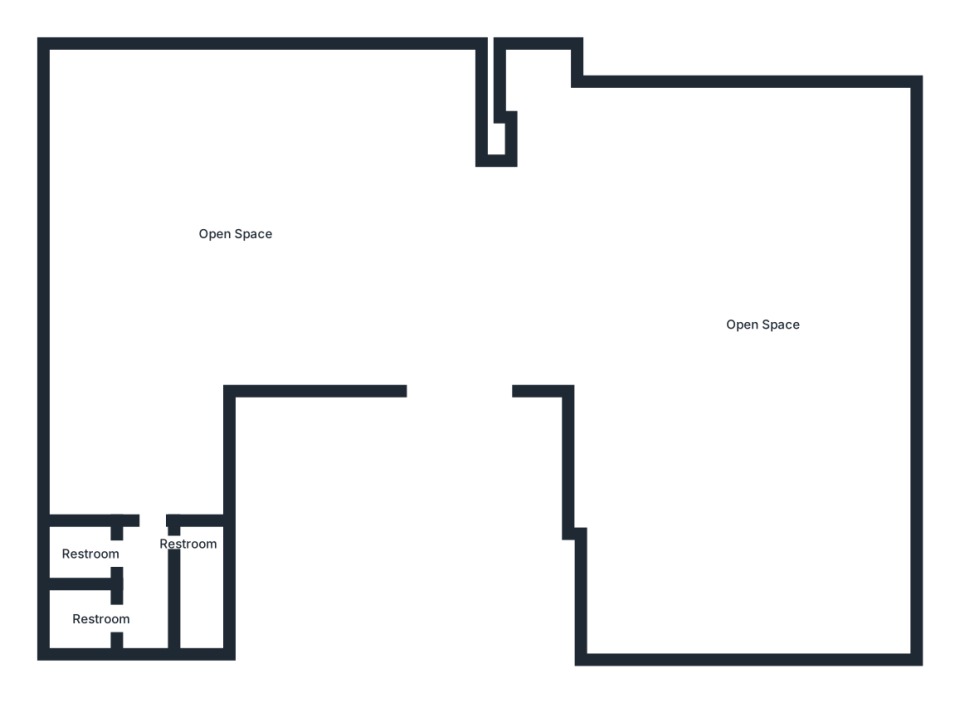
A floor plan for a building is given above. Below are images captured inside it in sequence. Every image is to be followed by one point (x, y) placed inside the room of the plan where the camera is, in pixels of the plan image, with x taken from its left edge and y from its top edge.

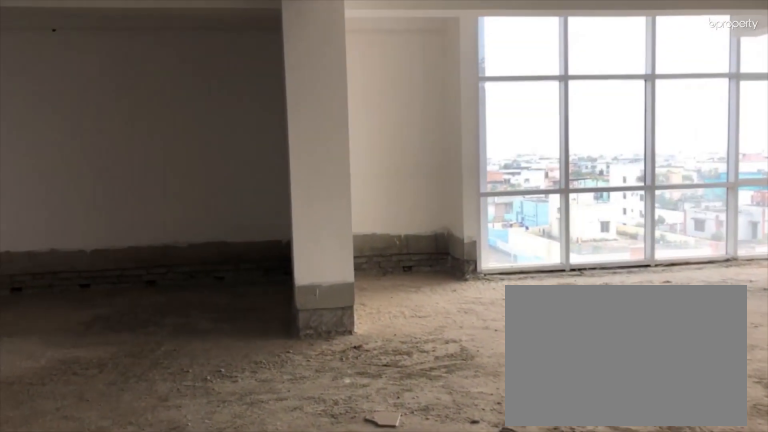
(454, 384)
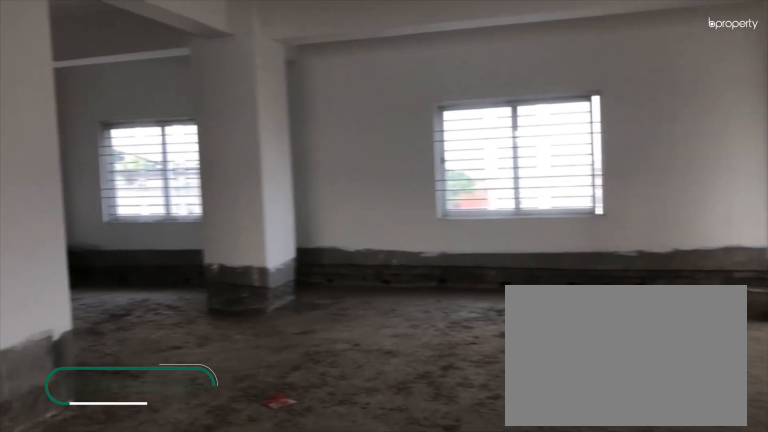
(225, 251)
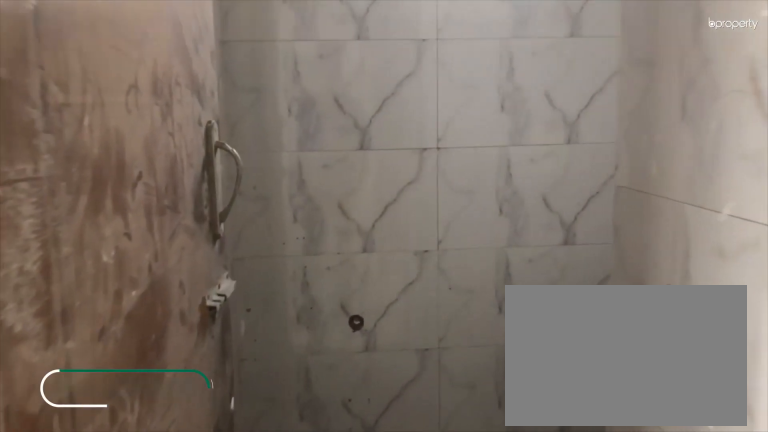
(147, 541)
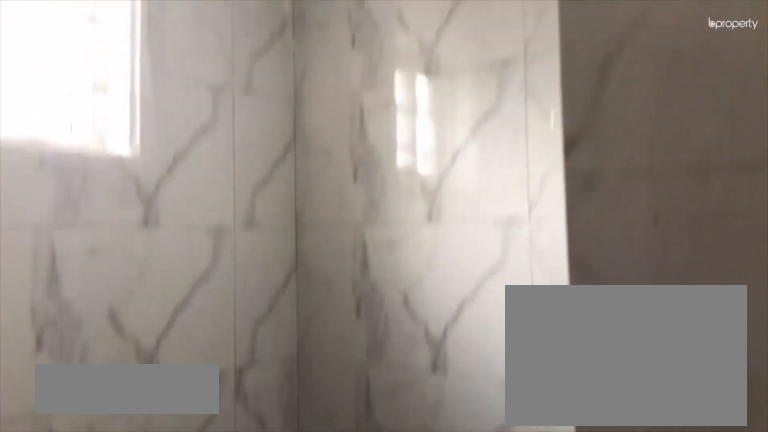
(147, 541)
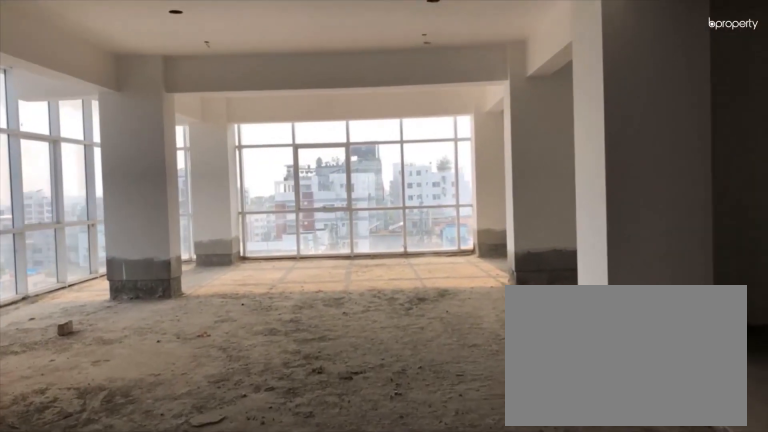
(707, 288)
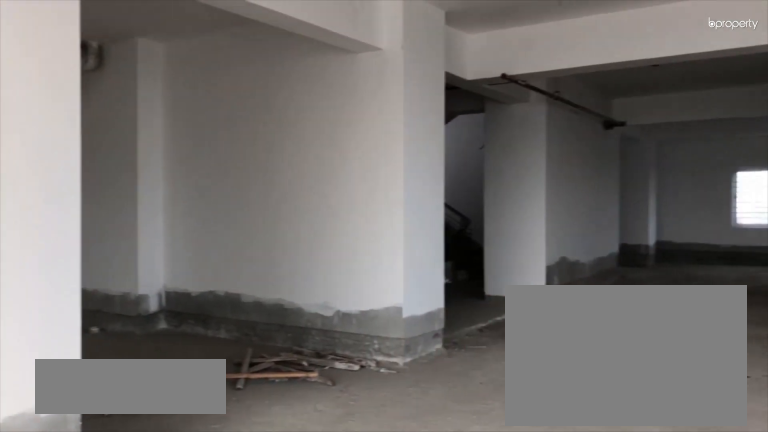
(707, 288)
